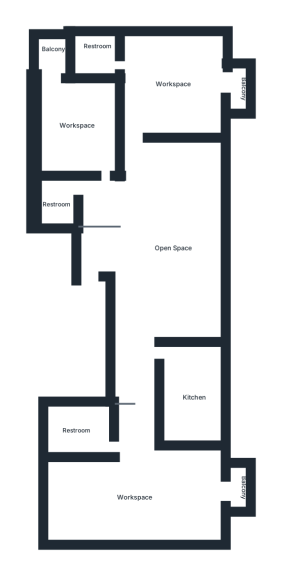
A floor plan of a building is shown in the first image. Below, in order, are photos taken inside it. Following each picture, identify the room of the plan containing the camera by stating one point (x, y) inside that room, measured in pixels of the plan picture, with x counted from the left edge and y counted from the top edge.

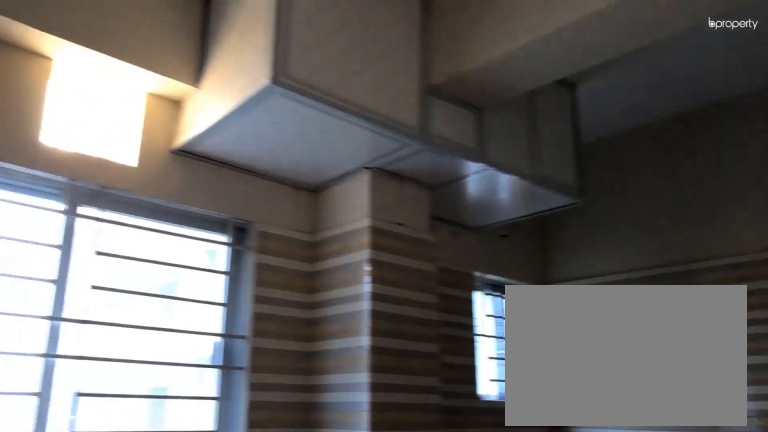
(190, 392)
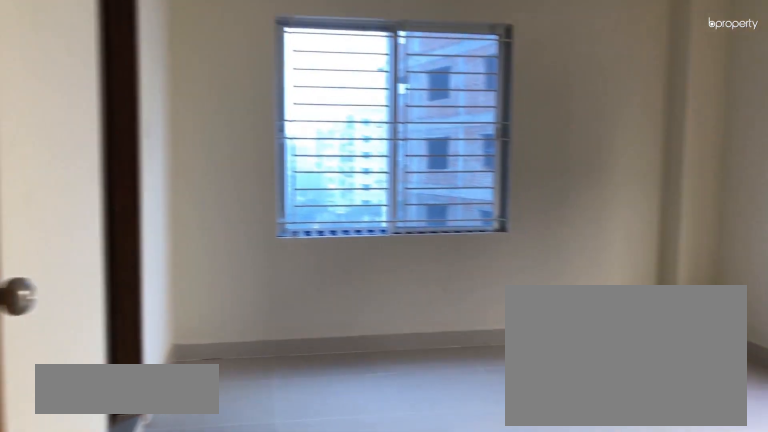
(170, 83)
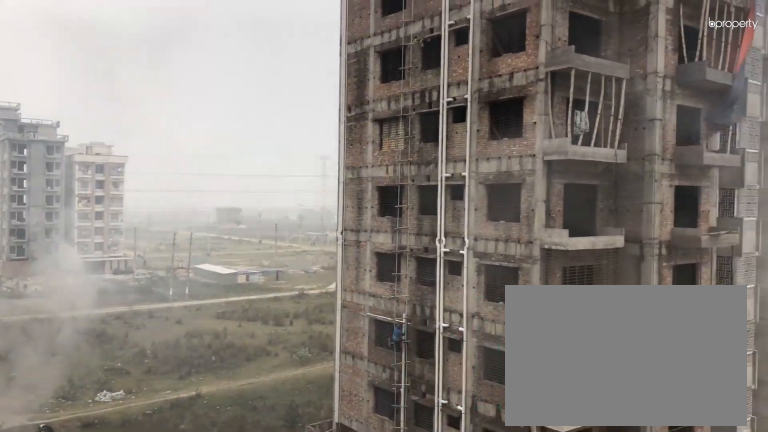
(235, 92)
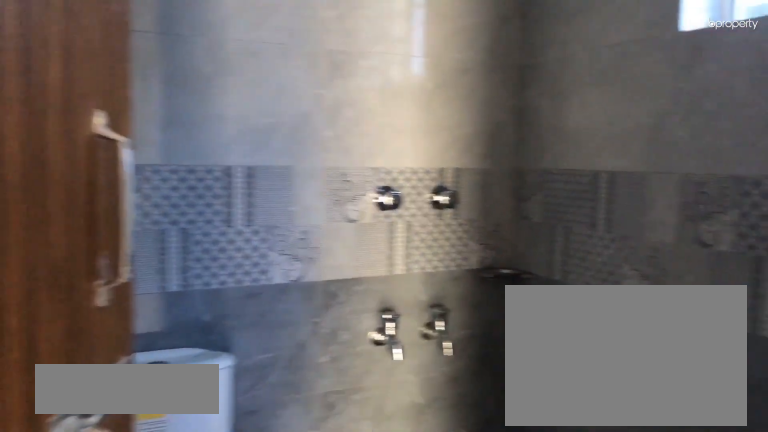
(95, 55)
